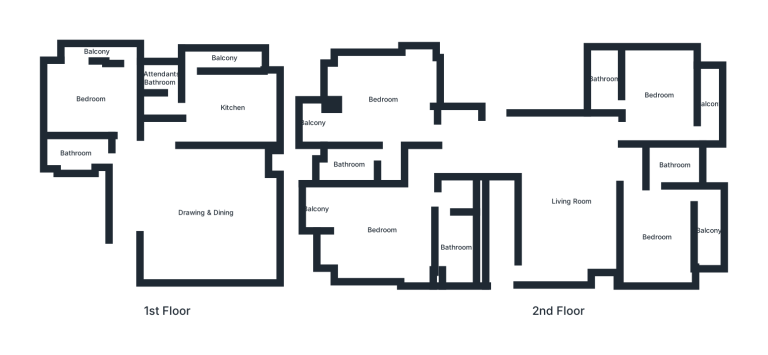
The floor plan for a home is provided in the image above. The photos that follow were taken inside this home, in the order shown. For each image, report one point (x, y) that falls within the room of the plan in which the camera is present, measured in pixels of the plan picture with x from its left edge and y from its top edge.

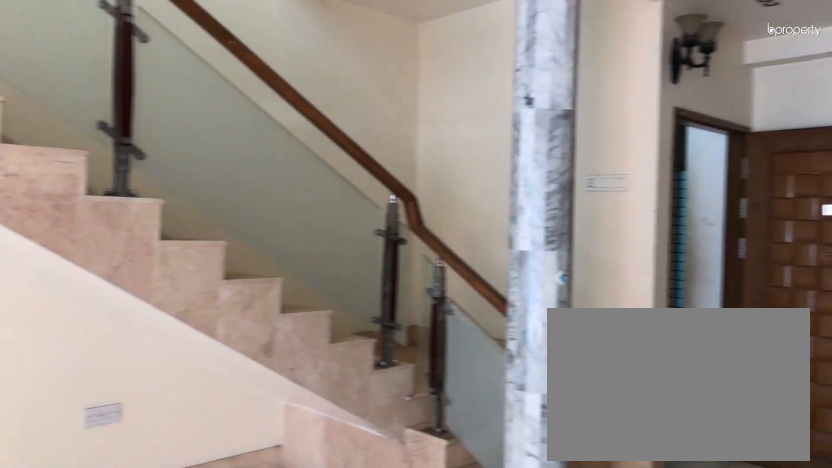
(207, 213)
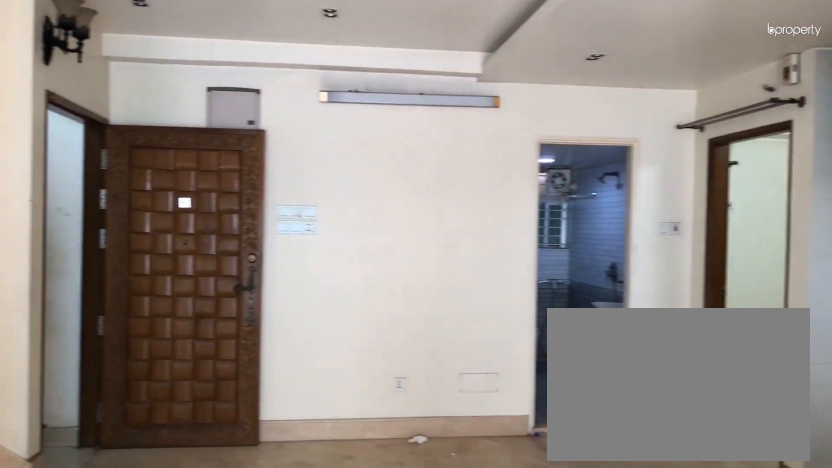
(207, 213)
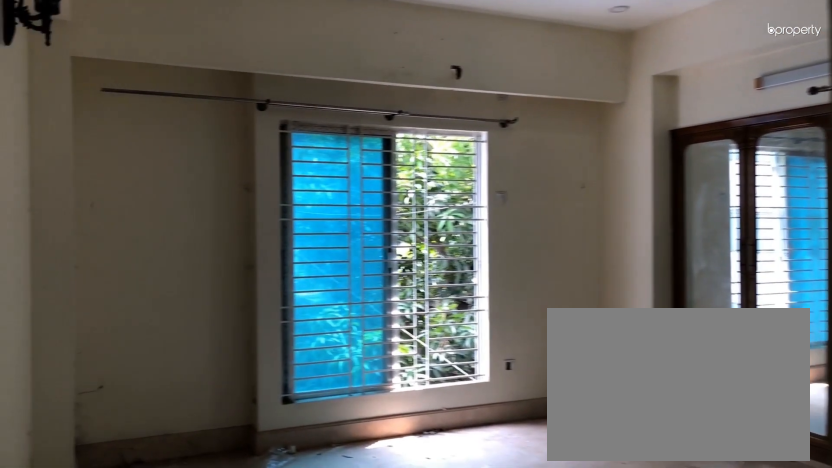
(382, 229)
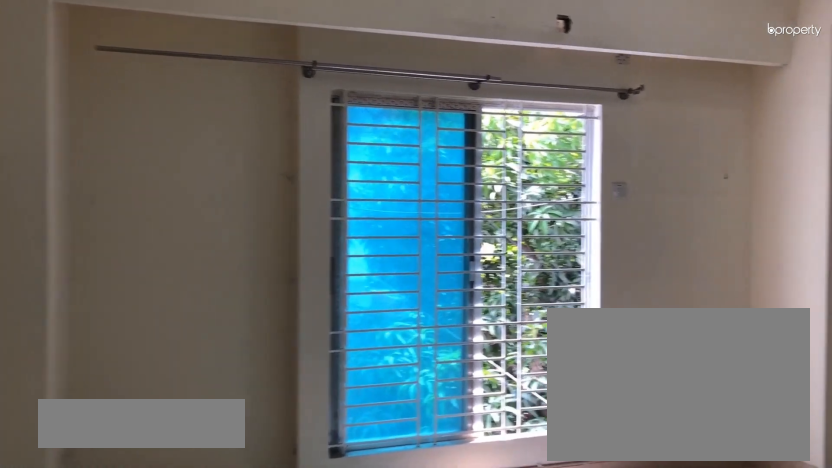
(382, 229)
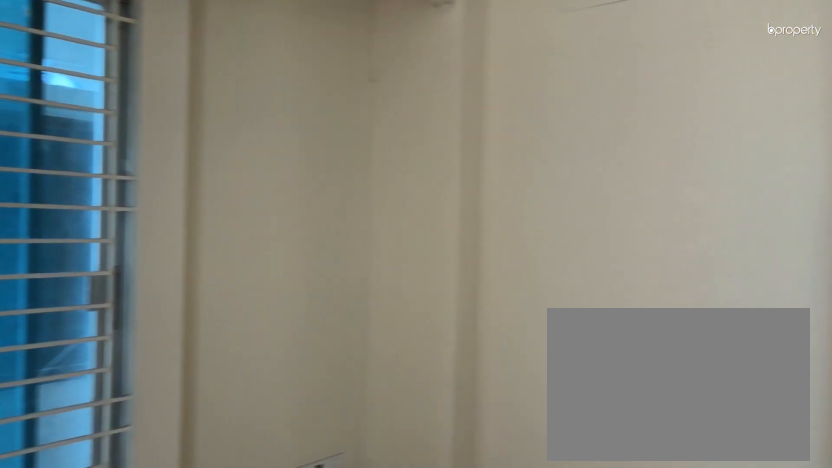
(383, 99)
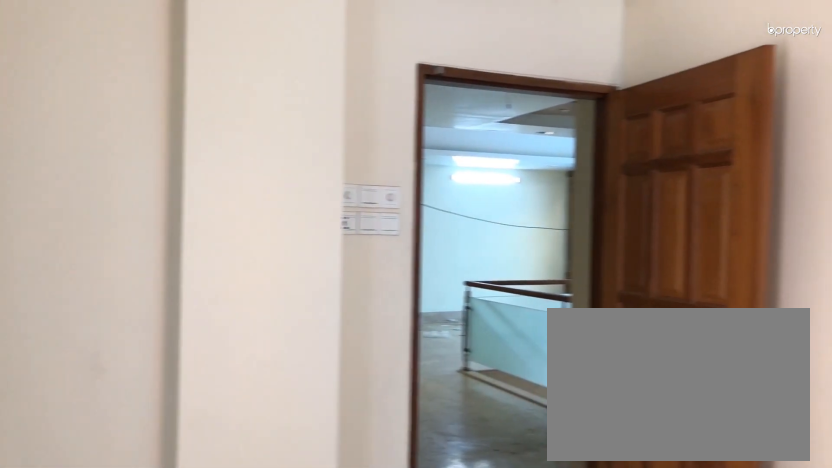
(383, 99)
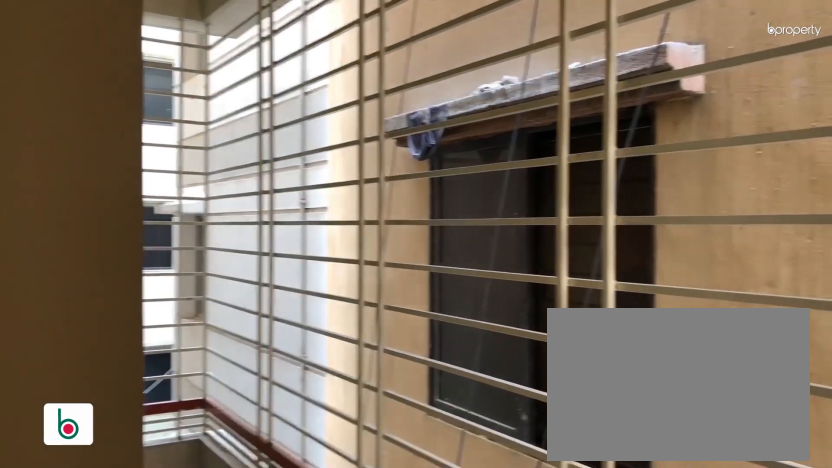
(709, 103)
